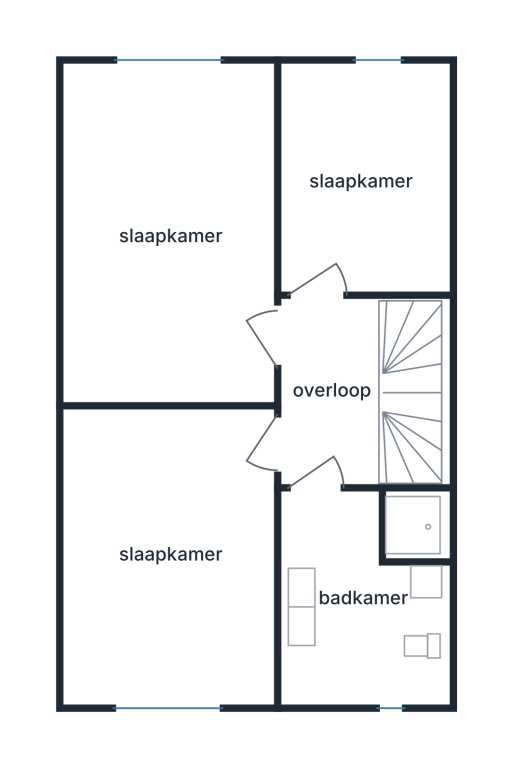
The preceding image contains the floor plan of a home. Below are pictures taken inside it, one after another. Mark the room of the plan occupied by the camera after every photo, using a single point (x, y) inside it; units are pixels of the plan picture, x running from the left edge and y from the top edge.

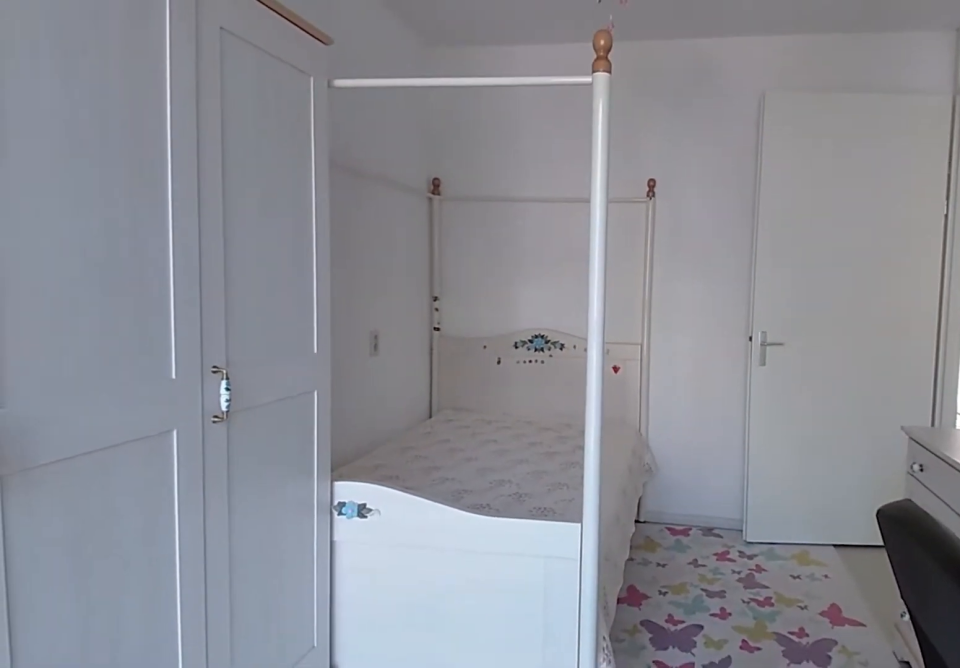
(170, 590)
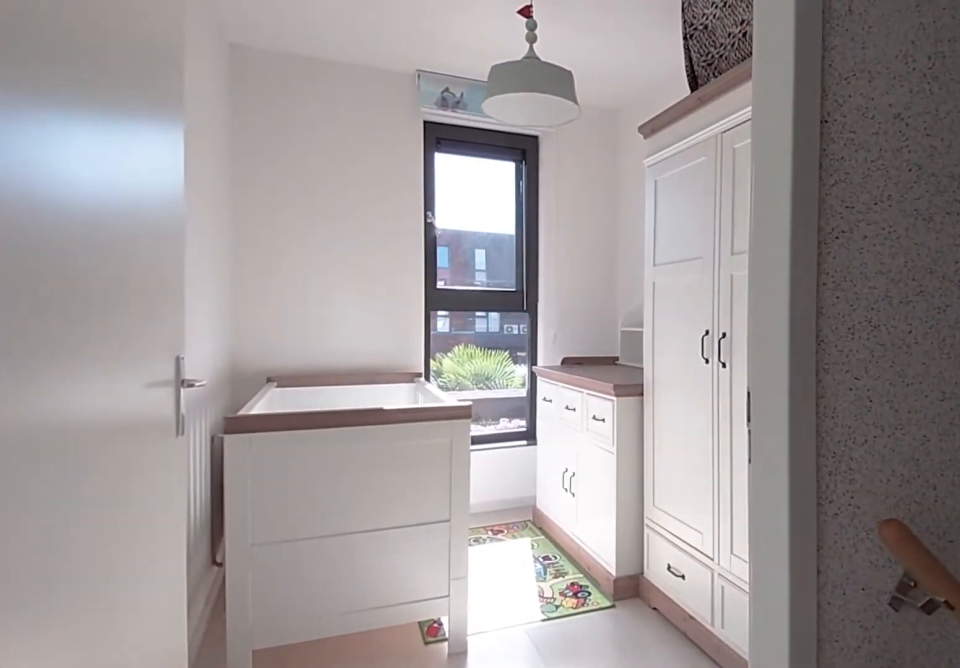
(363, 390)
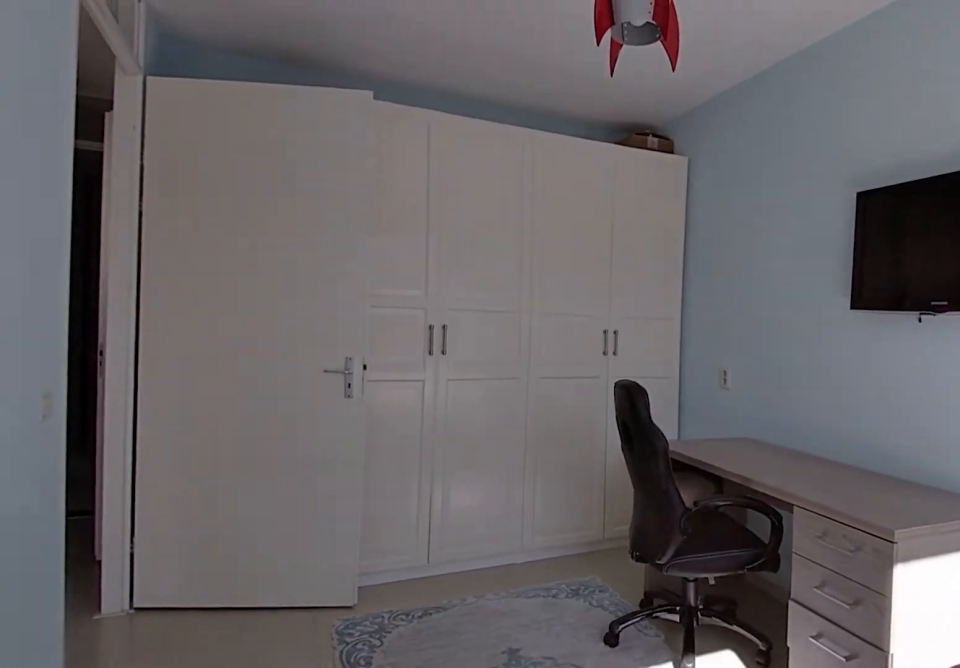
(73, 238)
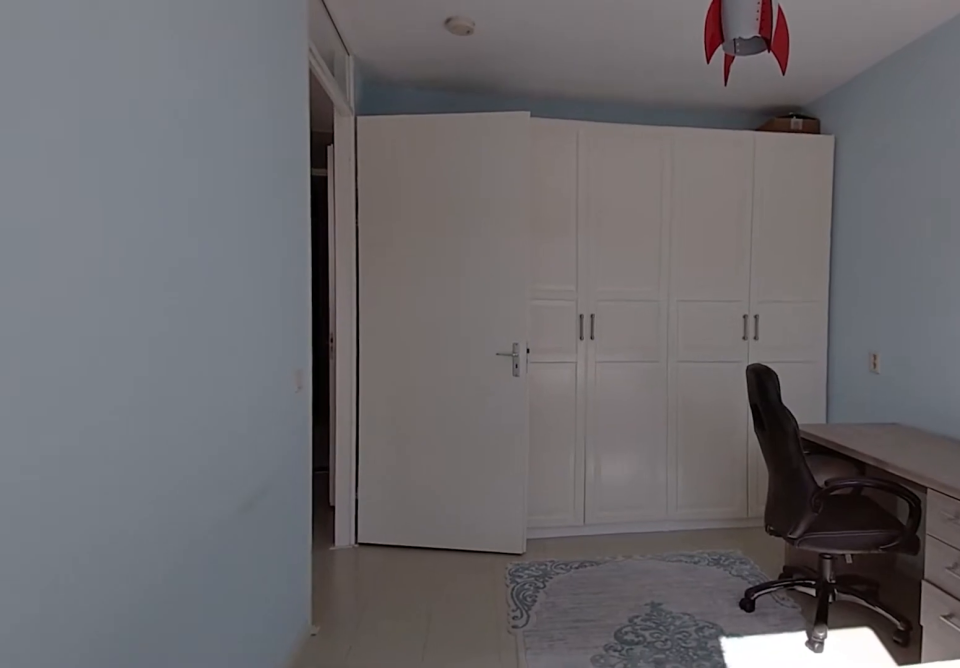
(73, 238)
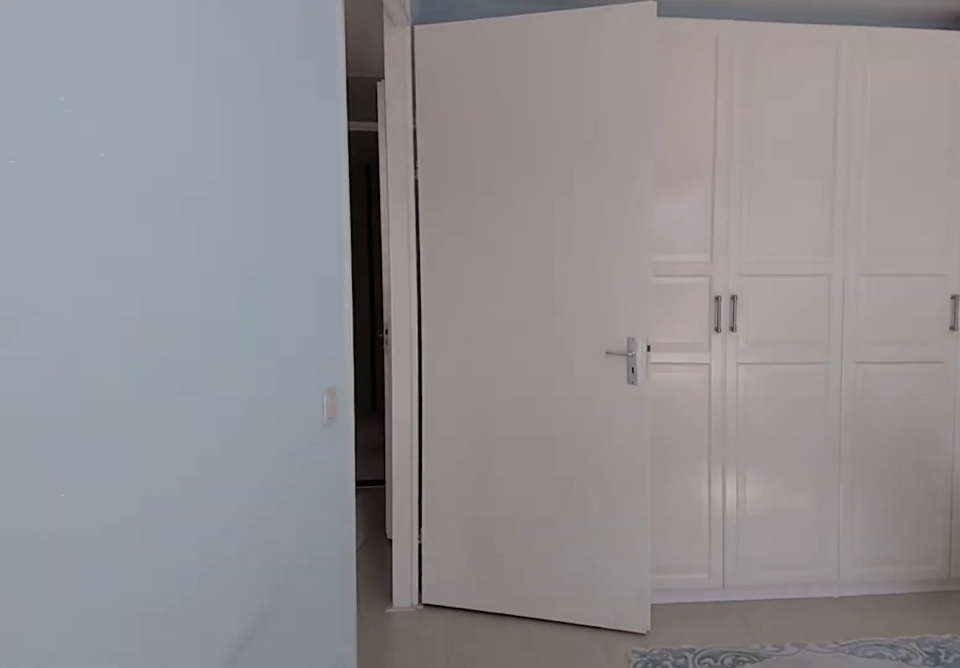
(73, 238)
